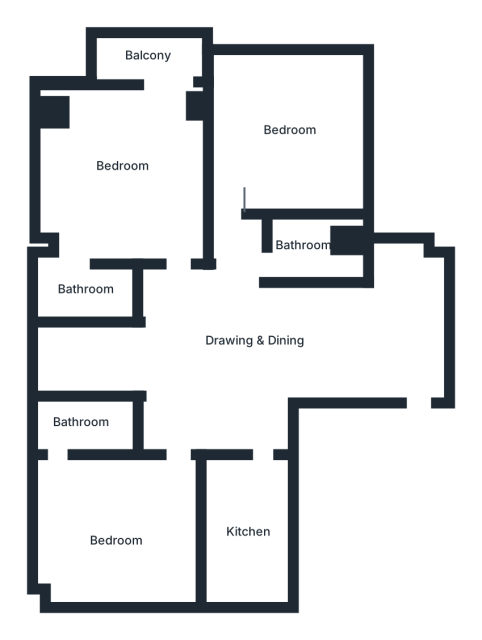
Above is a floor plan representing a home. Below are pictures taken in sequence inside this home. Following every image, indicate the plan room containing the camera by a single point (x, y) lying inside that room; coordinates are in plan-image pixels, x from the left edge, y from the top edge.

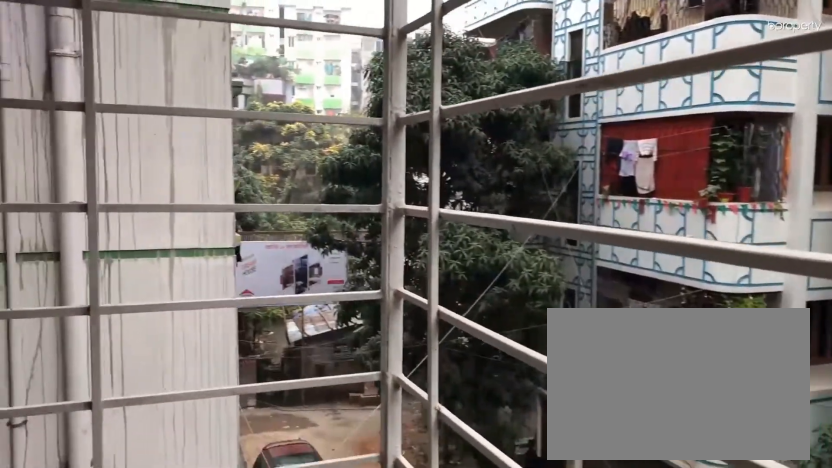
(162, 59)
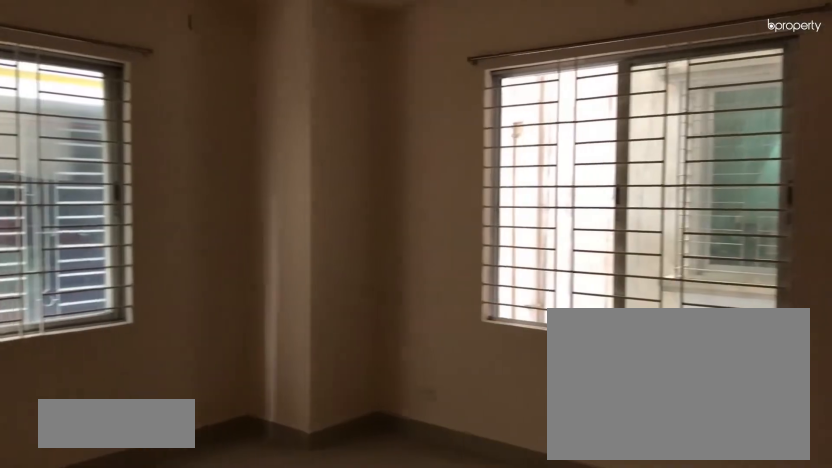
(117, 521)
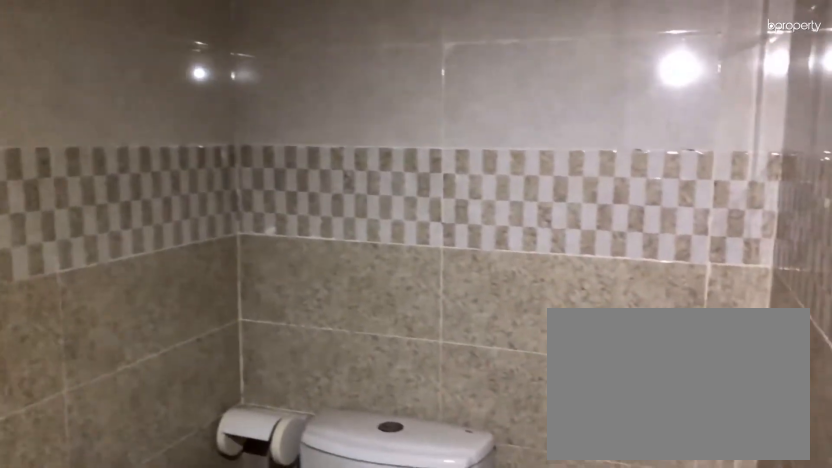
(78, 429)
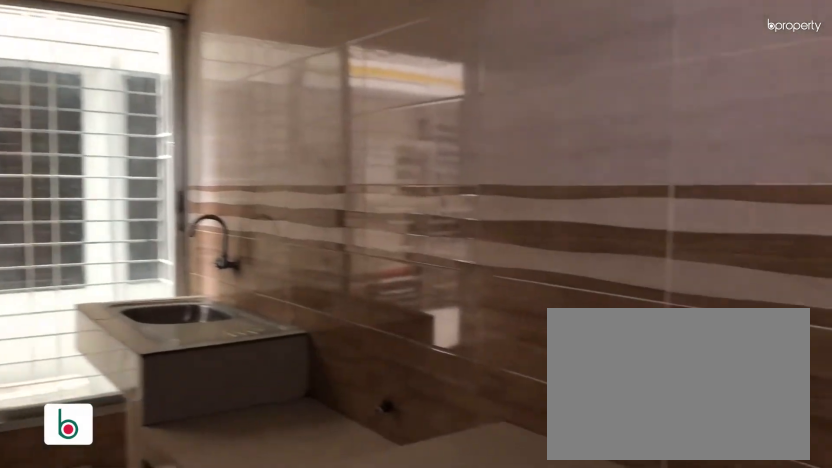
(247, 522)
